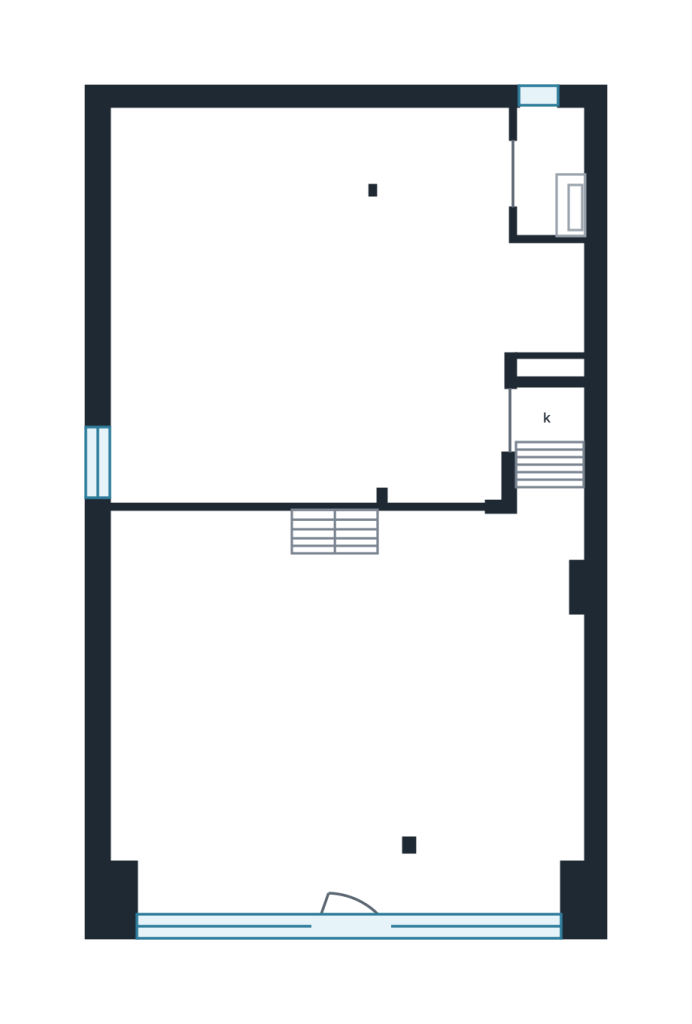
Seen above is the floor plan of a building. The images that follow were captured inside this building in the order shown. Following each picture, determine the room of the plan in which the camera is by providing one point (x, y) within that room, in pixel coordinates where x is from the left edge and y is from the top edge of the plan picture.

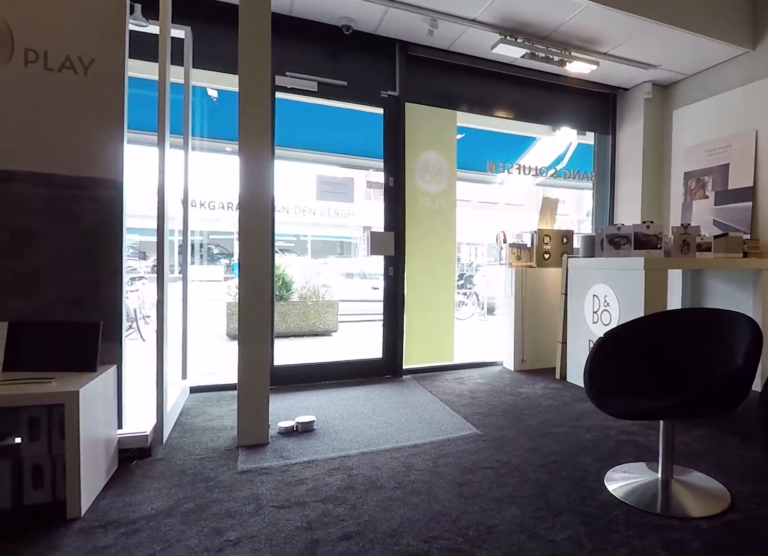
(346, 716)
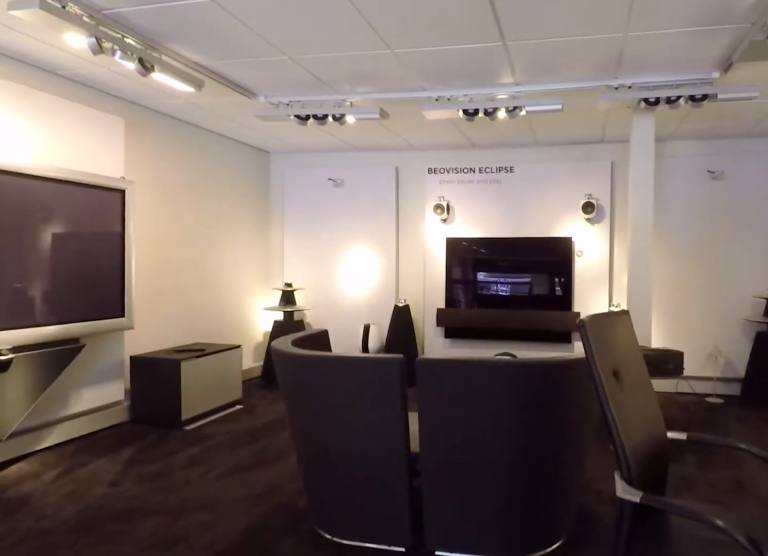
(562, 296)
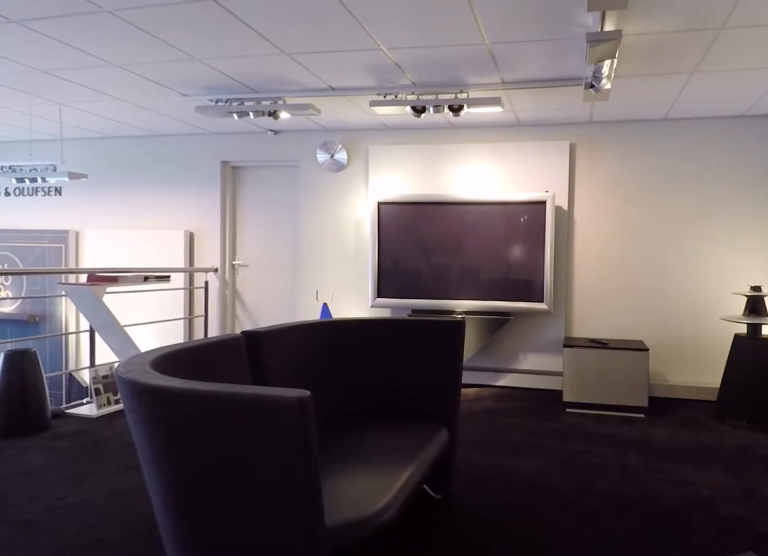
(534, 337)
